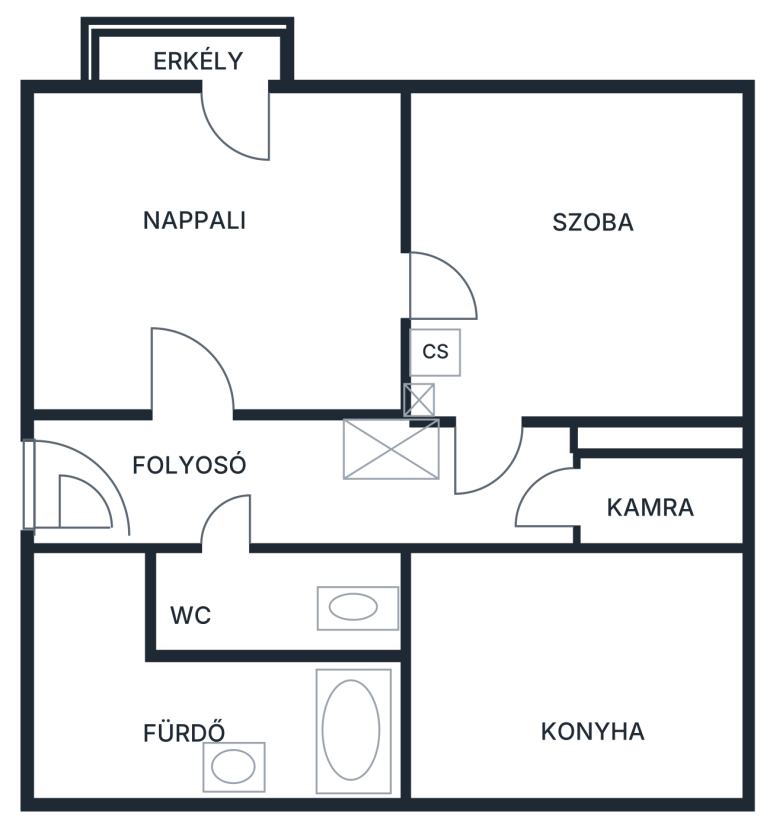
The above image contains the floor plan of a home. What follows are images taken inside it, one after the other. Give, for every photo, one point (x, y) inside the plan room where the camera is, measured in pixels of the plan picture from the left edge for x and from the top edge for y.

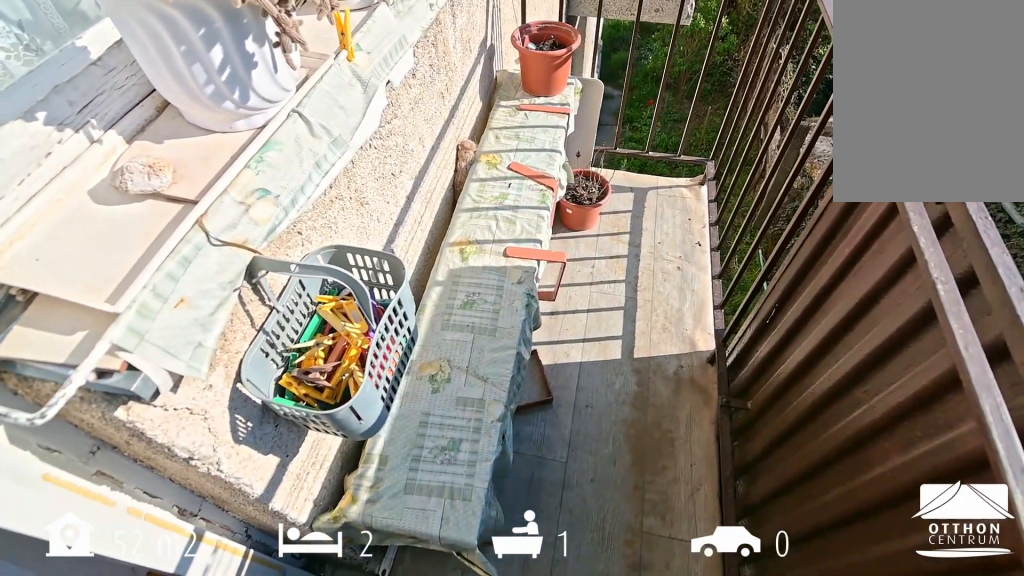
(205, 56)
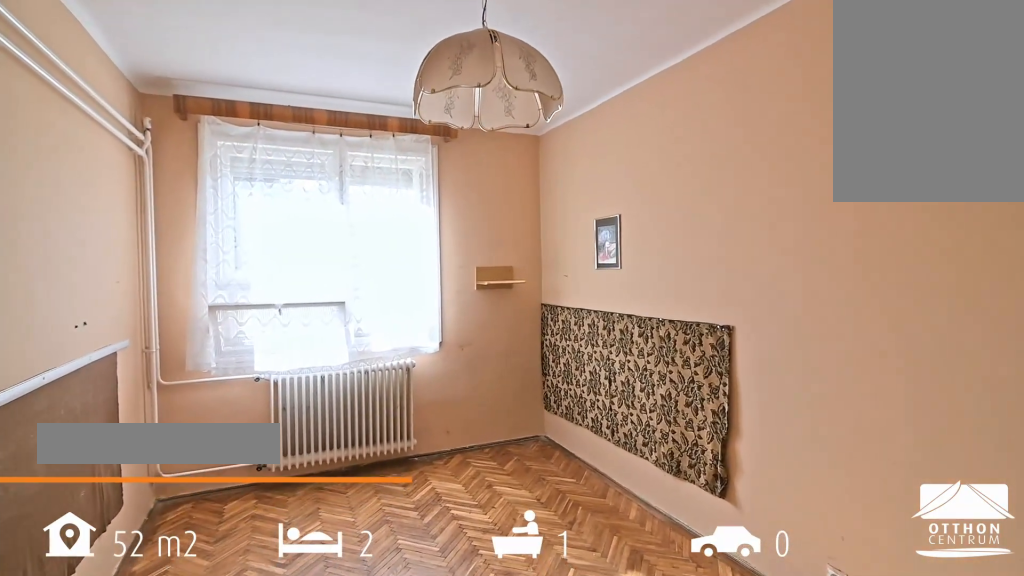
(598, 278)
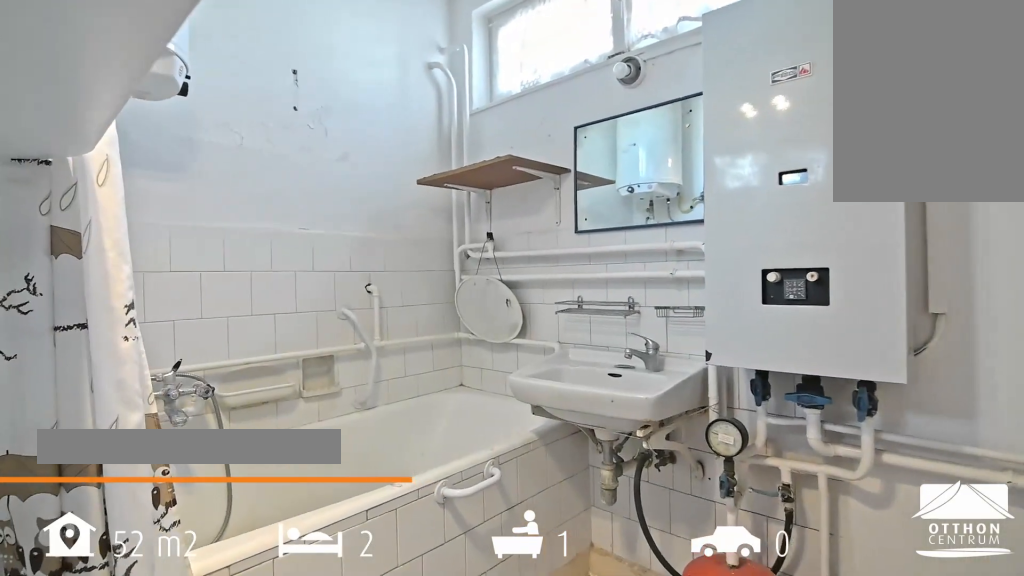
(106, 721)
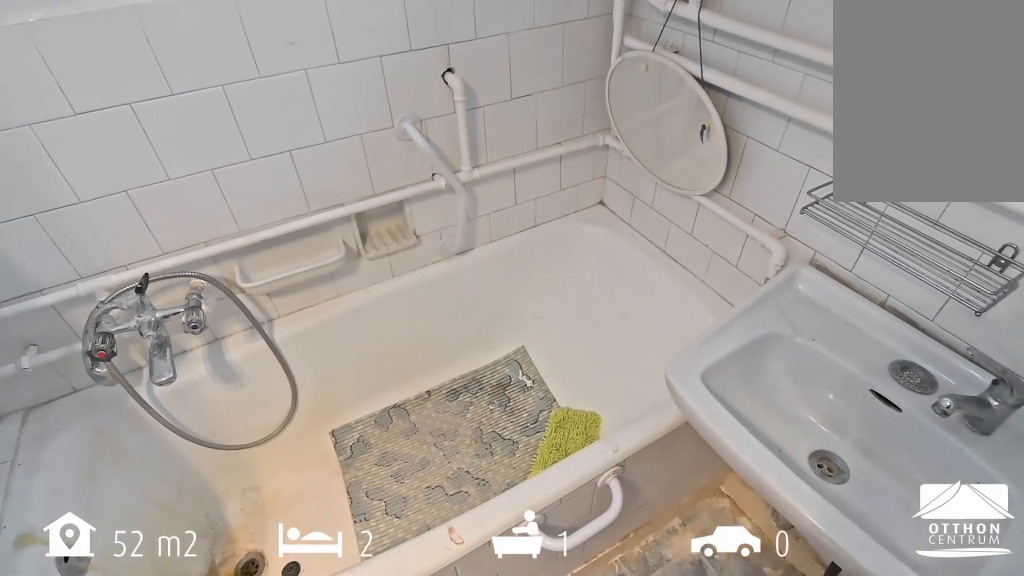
(106, 721)
